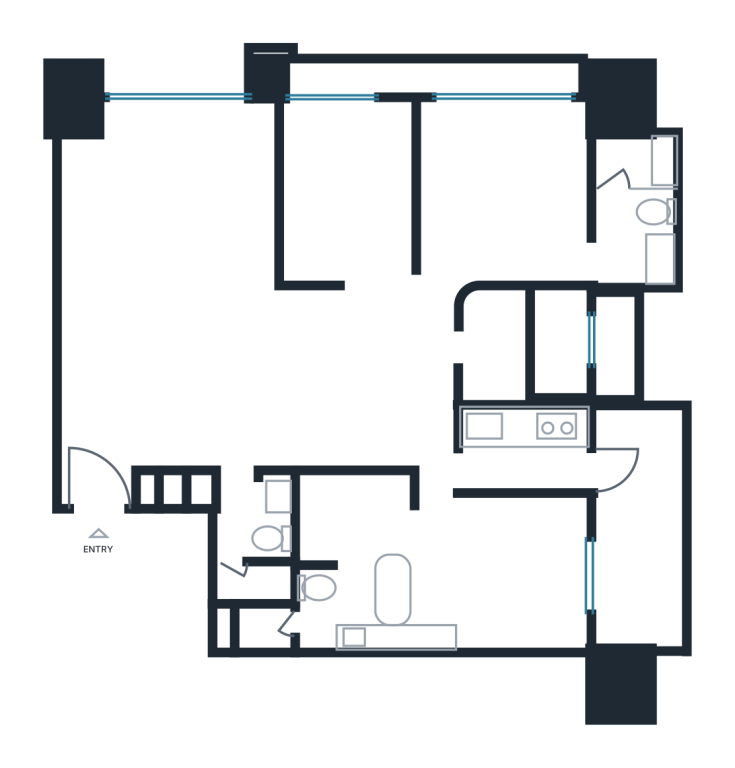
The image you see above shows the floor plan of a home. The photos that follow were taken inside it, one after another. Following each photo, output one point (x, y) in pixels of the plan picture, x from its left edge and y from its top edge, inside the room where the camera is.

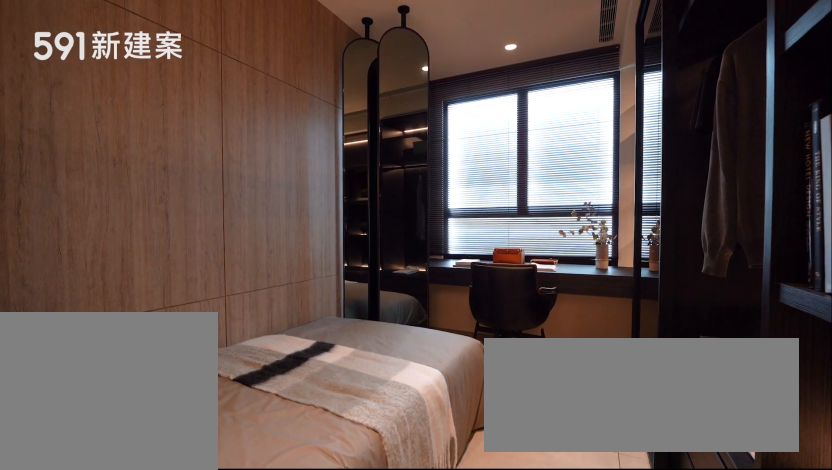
(342, 188)
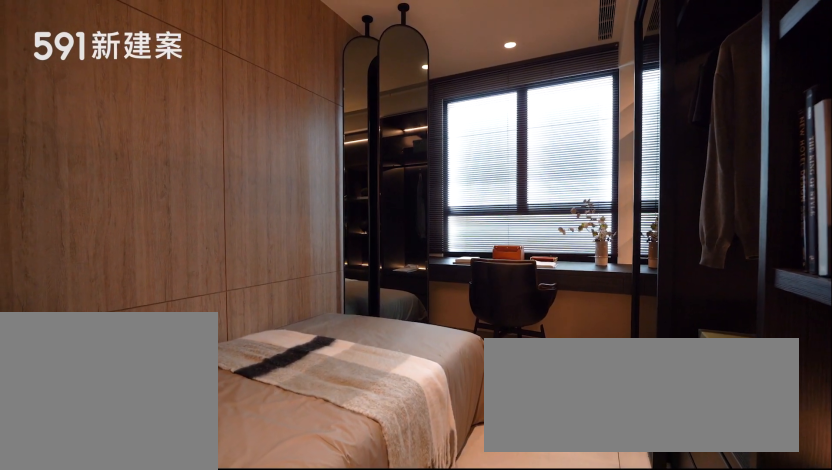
(342, 188)
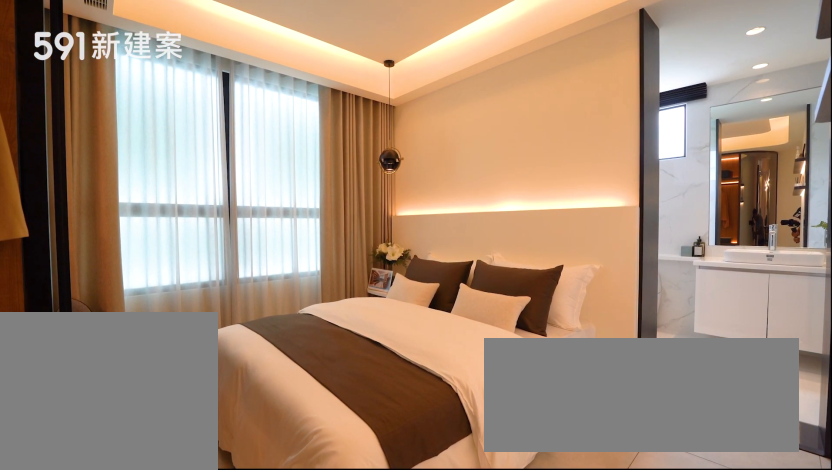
(503, 188)
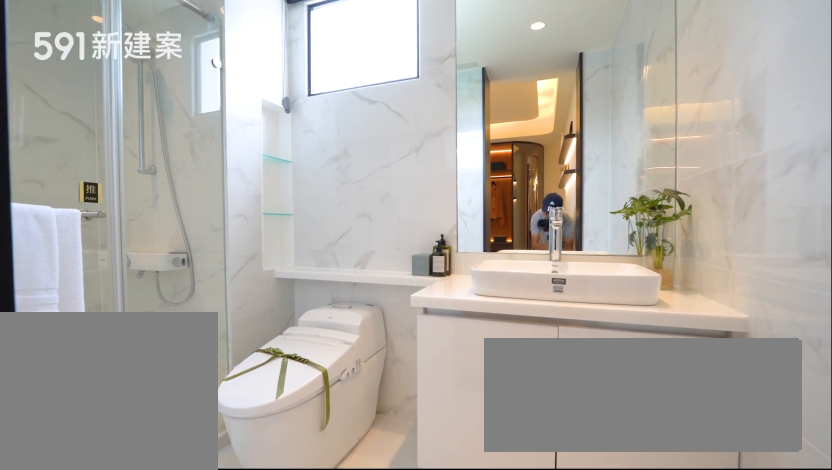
(634, 205)
